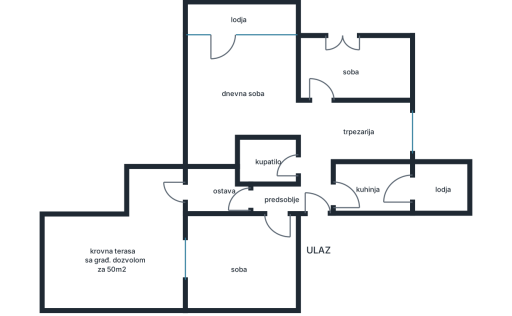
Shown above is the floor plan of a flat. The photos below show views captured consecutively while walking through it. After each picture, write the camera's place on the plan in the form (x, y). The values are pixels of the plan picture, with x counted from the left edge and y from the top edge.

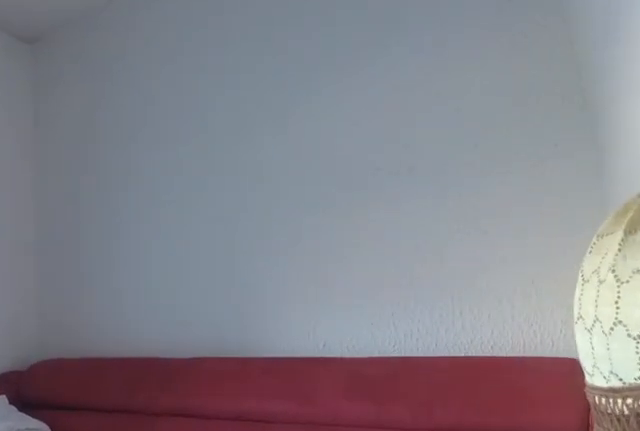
(328, 87)
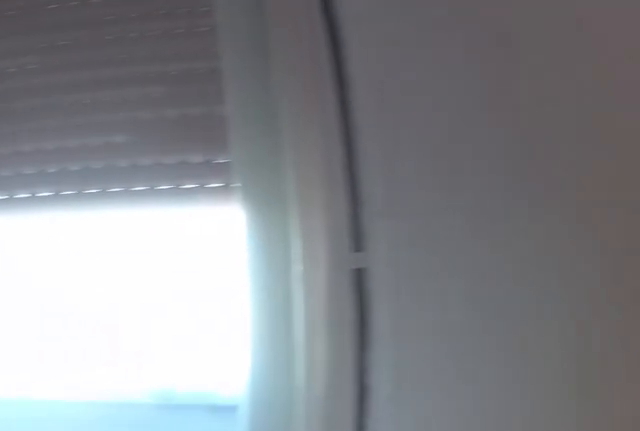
(355, 69)
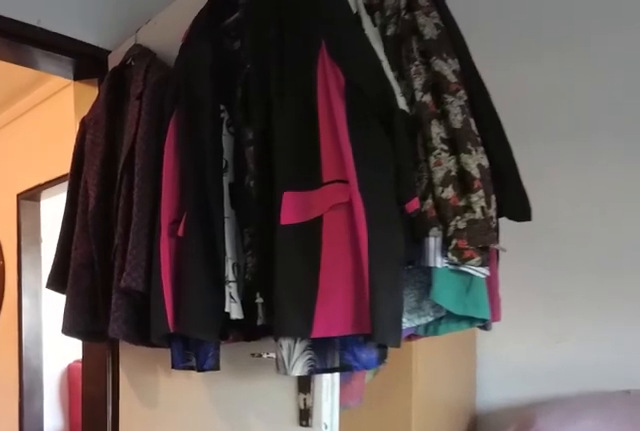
(339, 66)
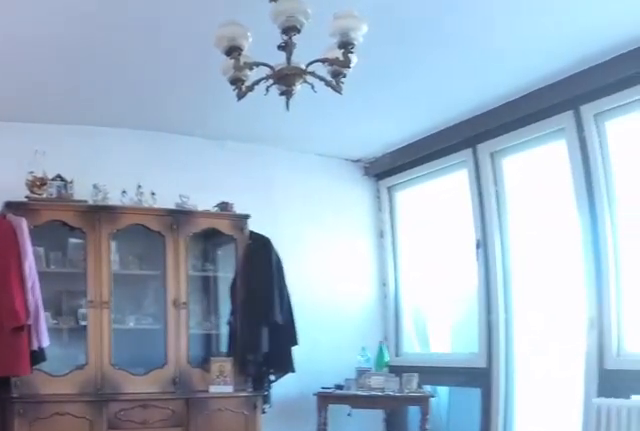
(298, 122)
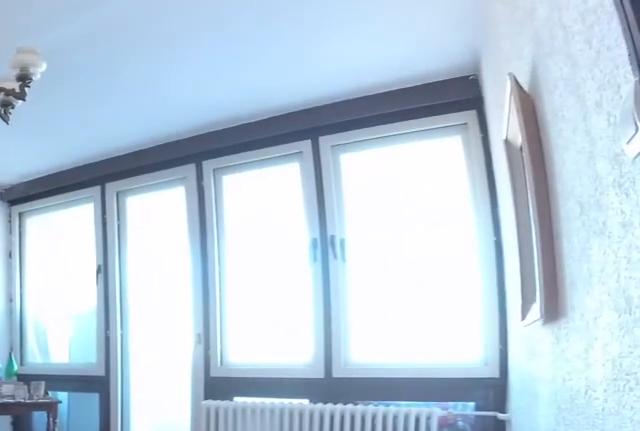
(295, 124)
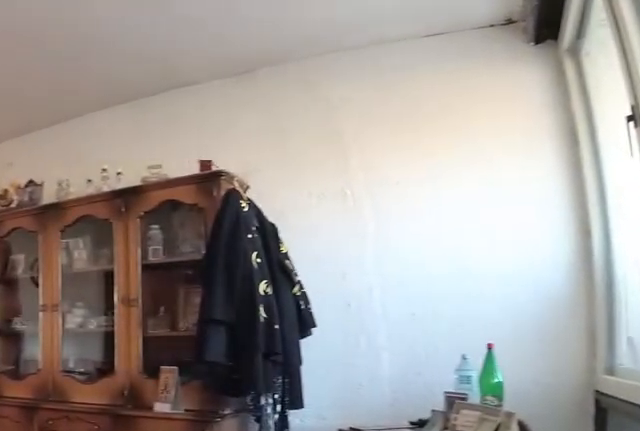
(285, 44)
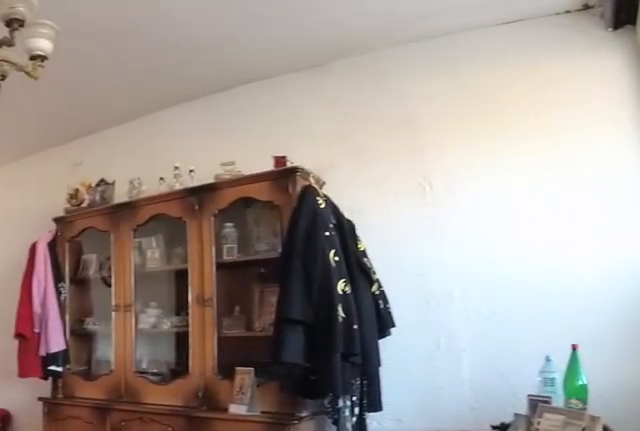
(283, 43)
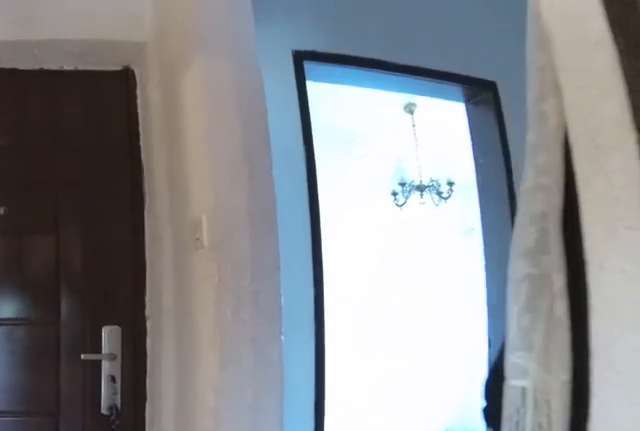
(317, 165)
